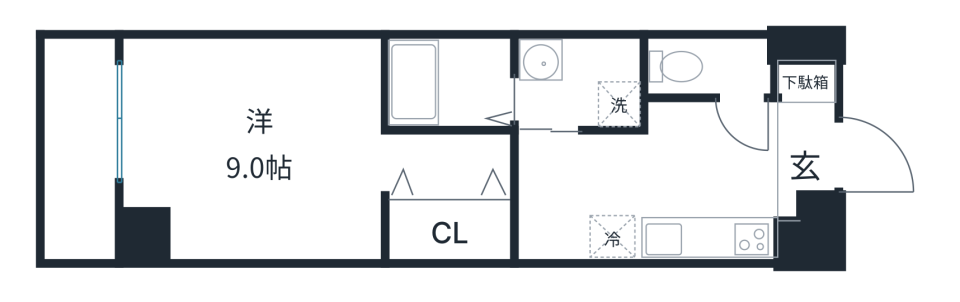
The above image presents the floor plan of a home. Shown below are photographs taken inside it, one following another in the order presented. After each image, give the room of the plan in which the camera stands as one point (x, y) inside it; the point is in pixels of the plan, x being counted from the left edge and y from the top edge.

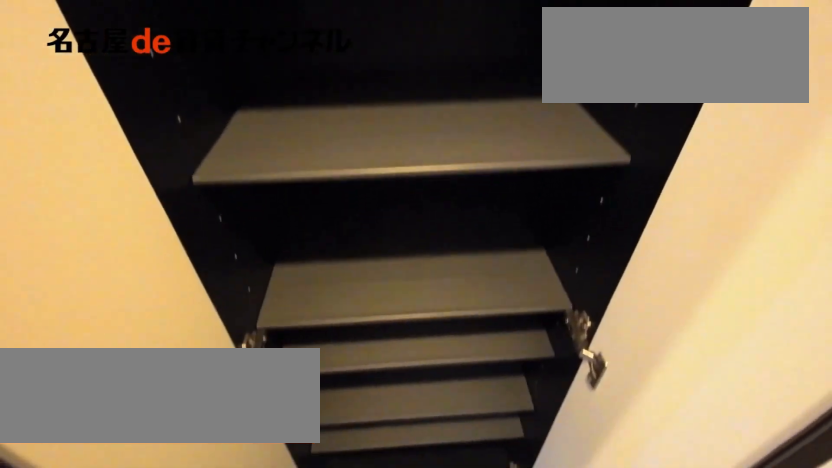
(805, 142)
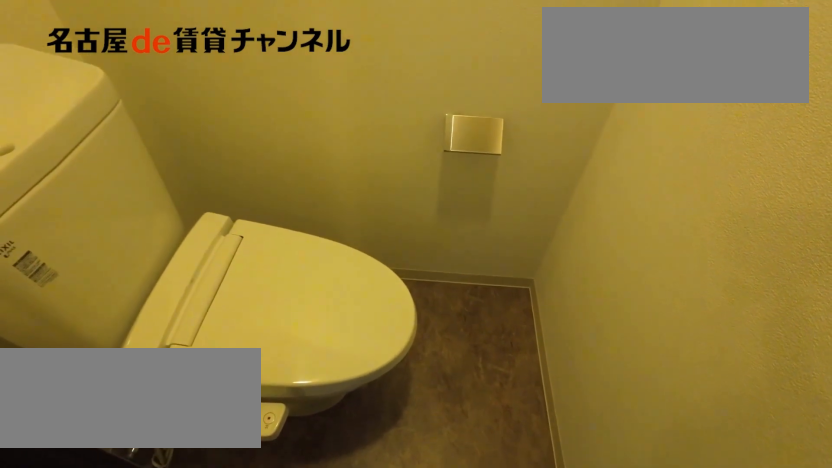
(709, 67)
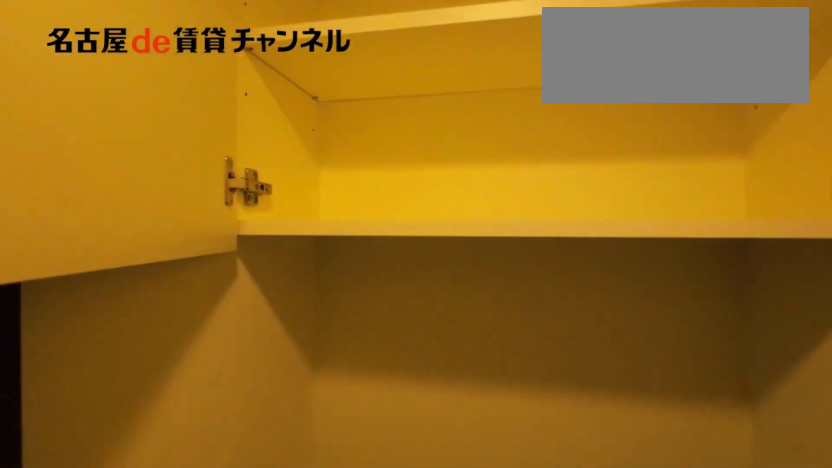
(709, 67)
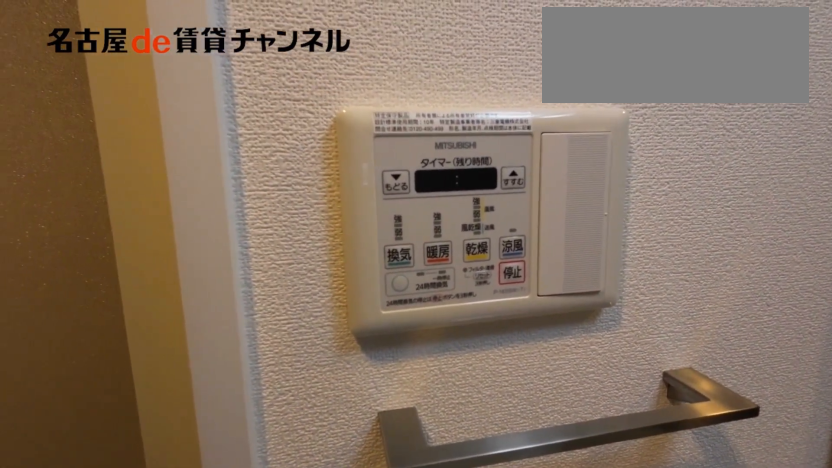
(581, 82)
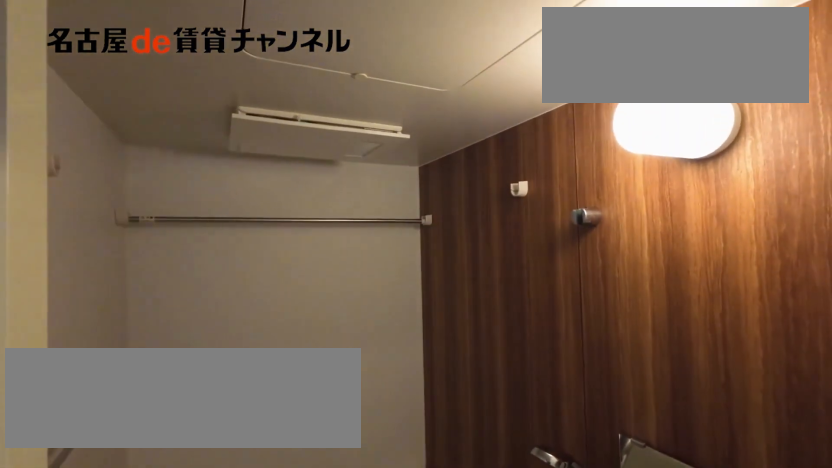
(449, 82)
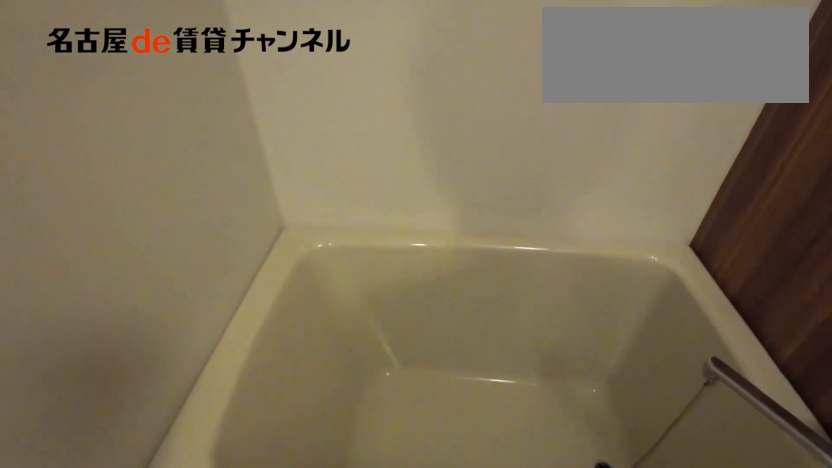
(449, 82)
